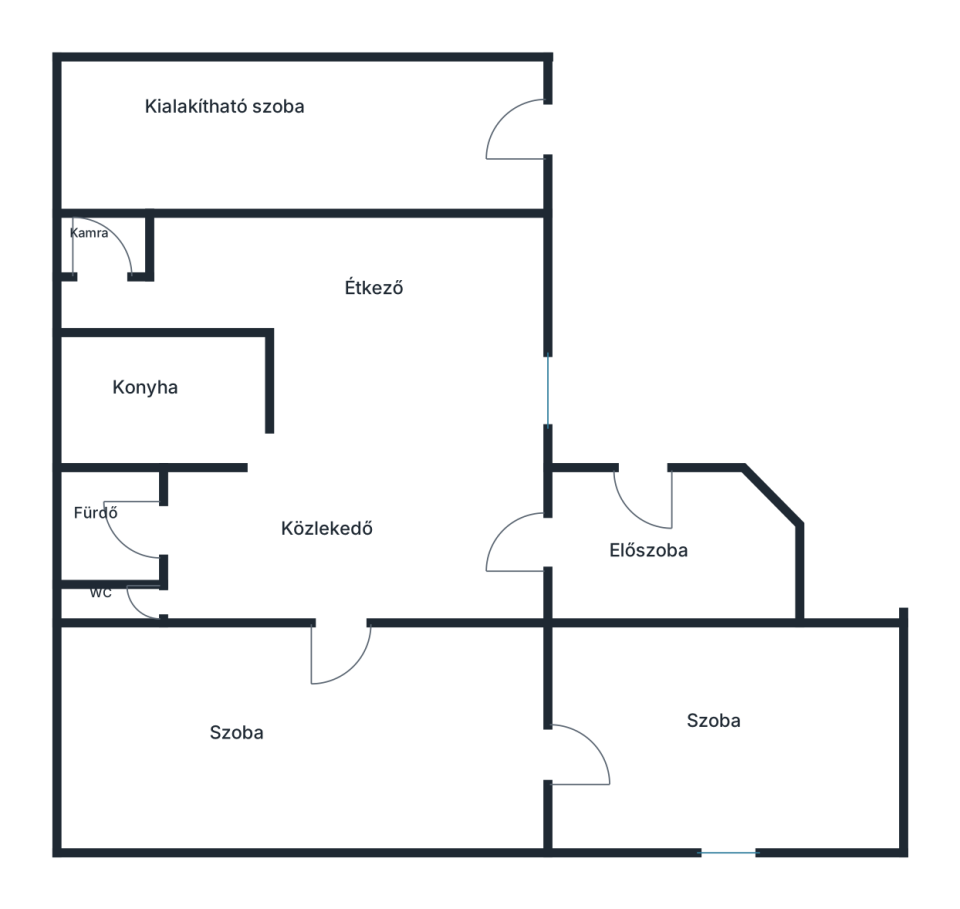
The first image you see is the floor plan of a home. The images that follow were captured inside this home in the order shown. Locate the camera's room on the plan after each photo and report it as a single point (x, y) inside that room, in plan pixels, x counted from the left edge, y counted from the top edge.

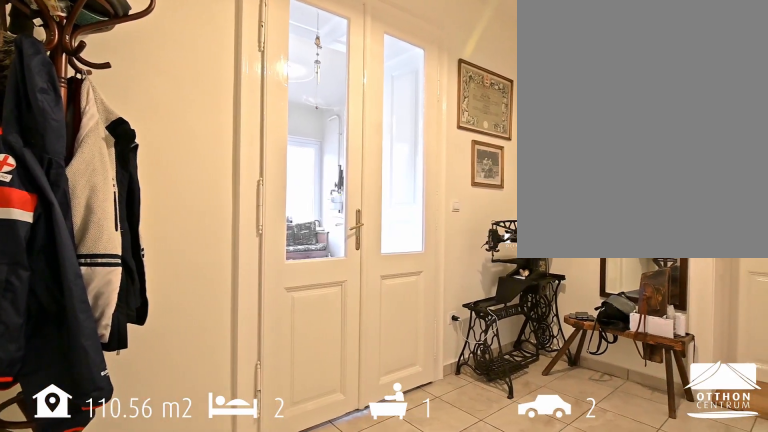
(330, 582)
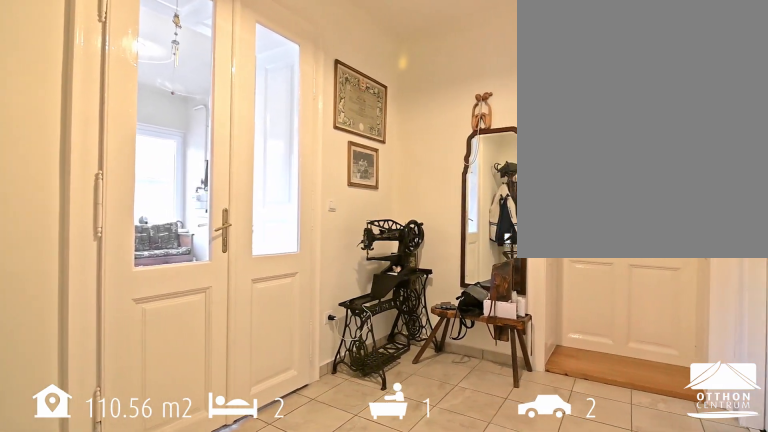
(330, 582)
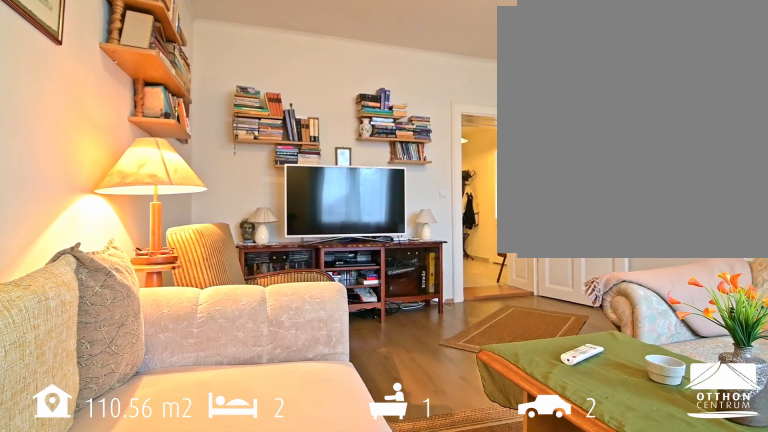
(234, 799)
